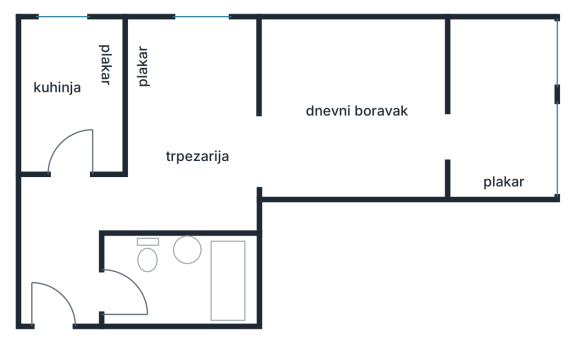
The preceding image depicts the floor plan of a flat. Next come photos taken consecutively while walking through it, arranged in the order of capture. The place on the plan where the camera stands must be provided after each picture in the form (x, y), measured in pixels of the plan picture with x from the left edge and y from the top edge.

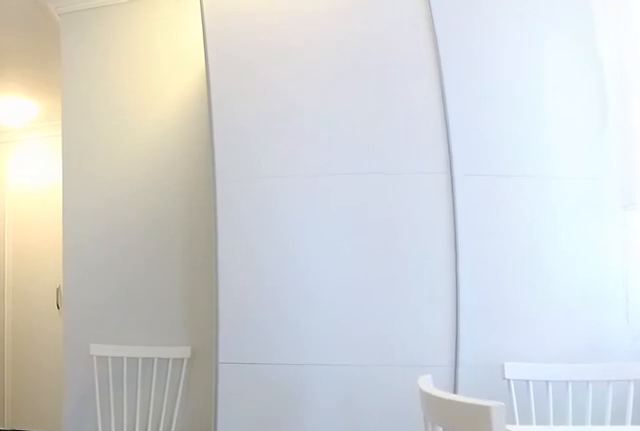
(300, 150)
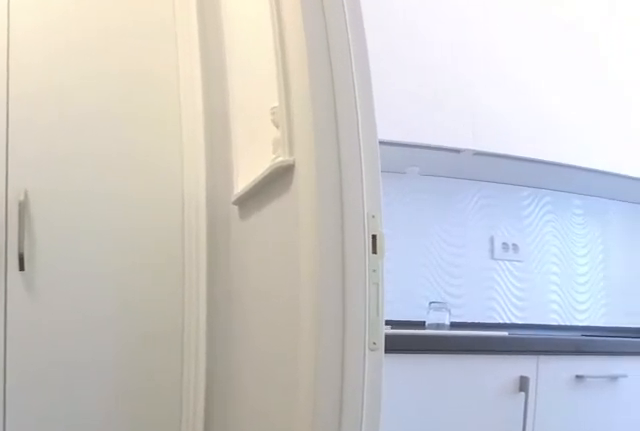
(95, 201)
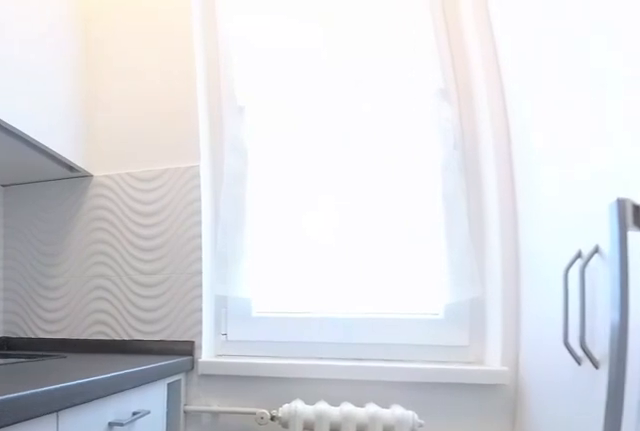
(72, 149)
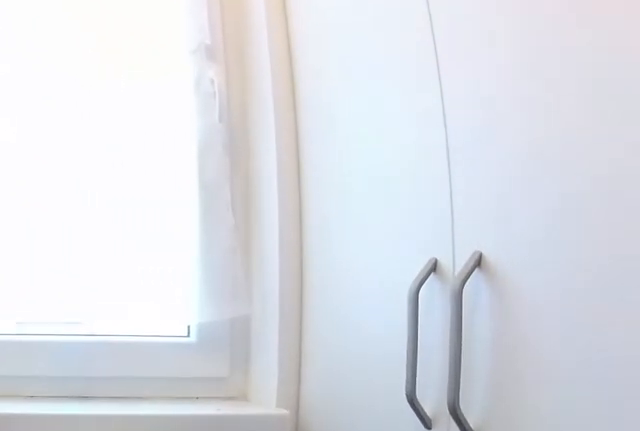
(72, 93)
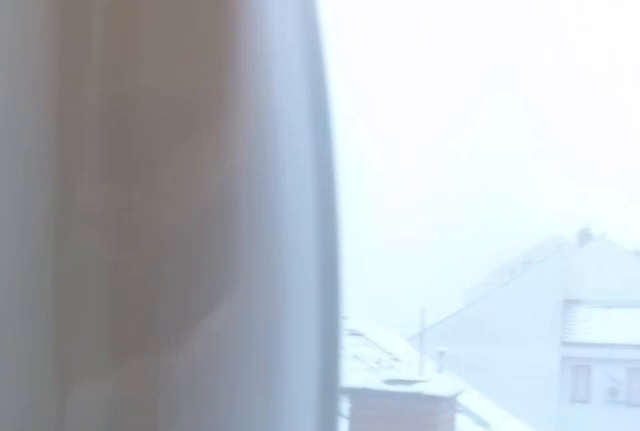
(76, 42)
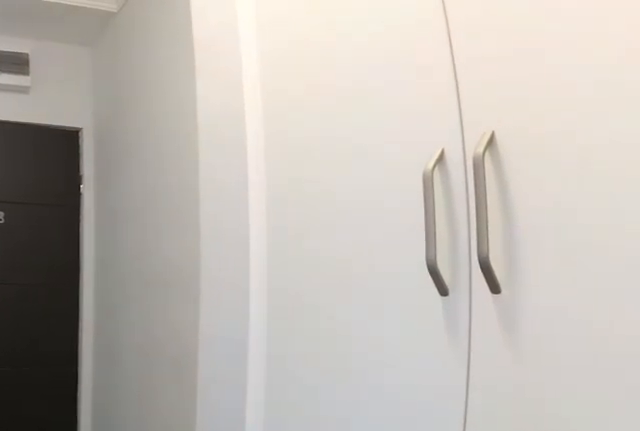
(72, 180)
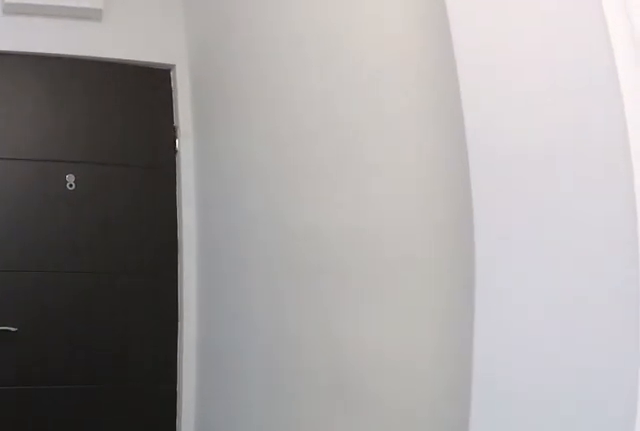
(71, 225)
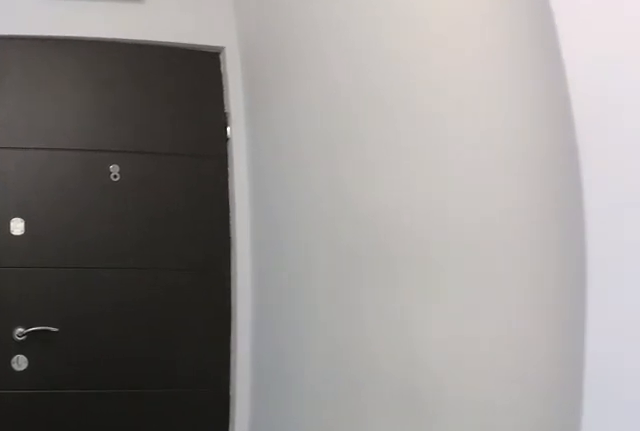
(71, 236)
